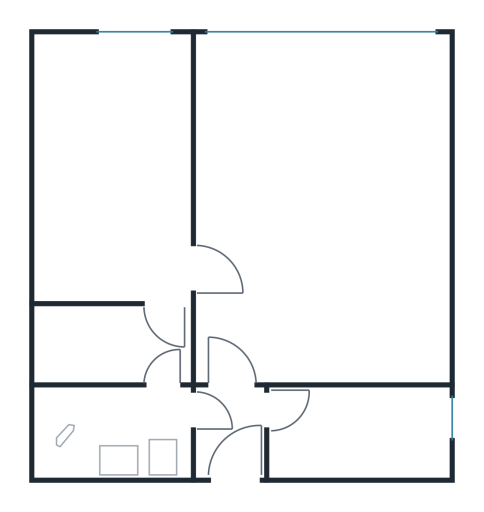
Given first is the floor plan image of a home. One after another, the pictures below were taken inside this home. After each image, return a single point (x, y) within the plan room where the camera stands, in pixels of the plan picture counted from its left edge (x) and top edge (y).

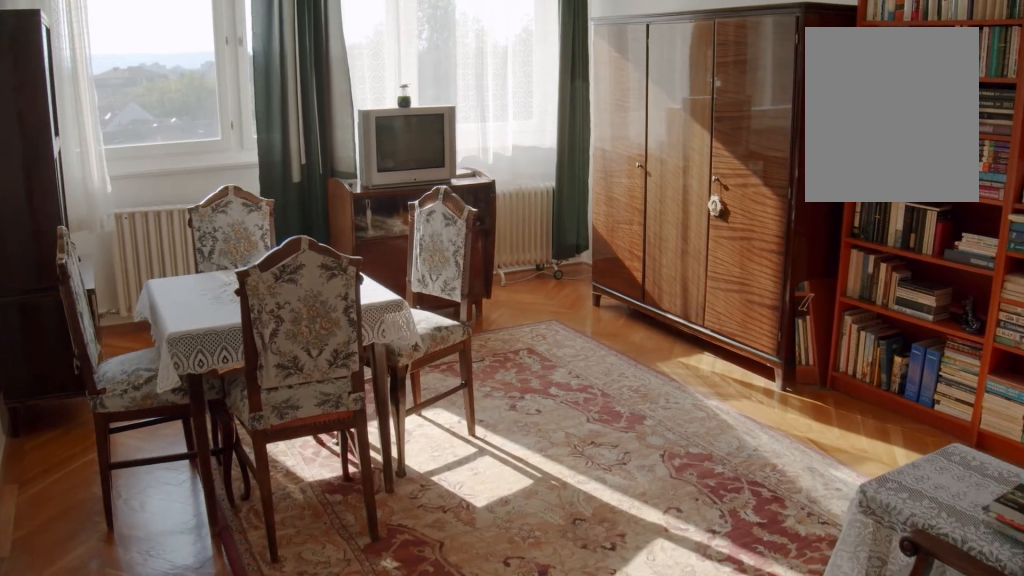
(306, 218)
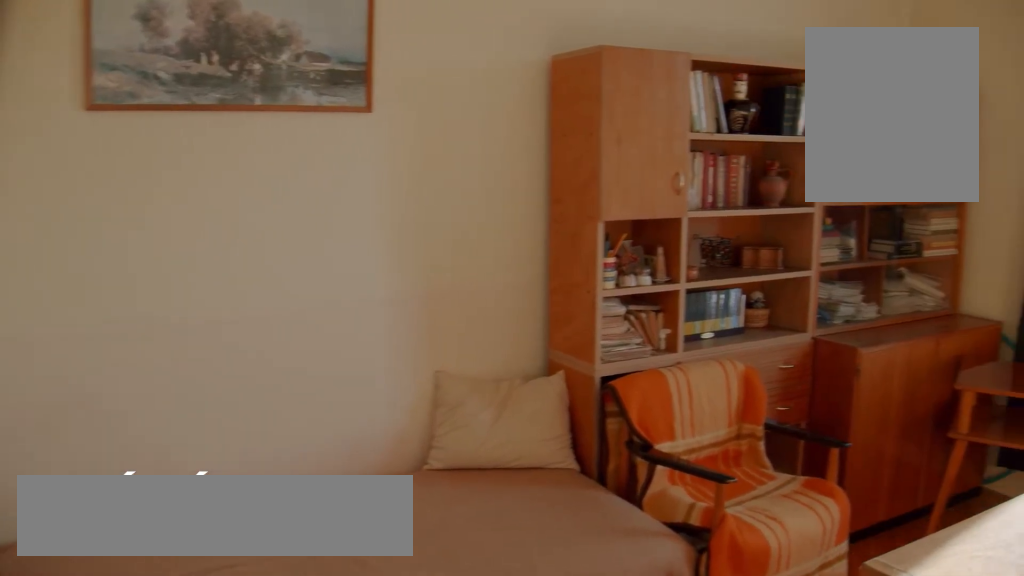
(136, 243)
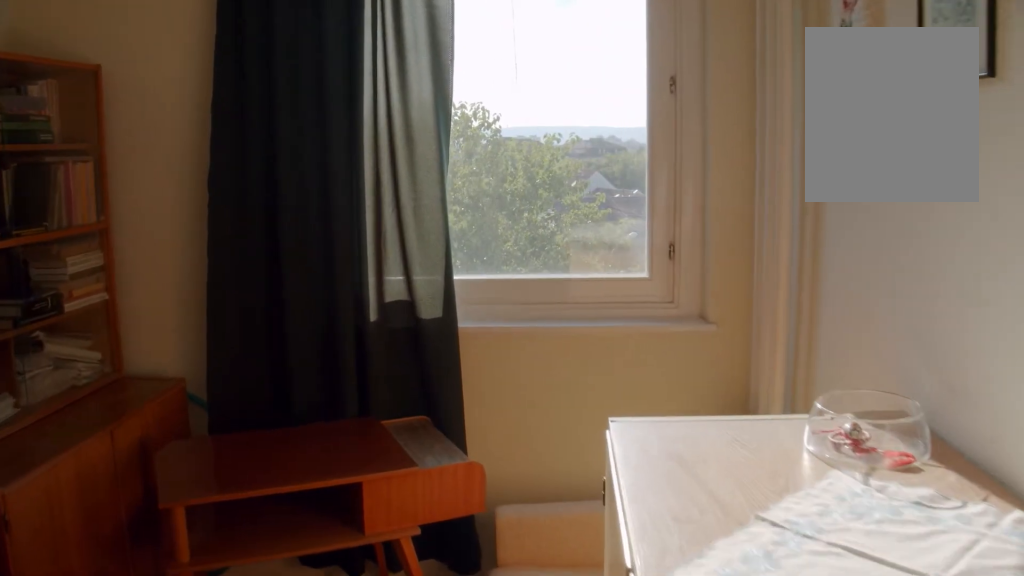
(136, 243)
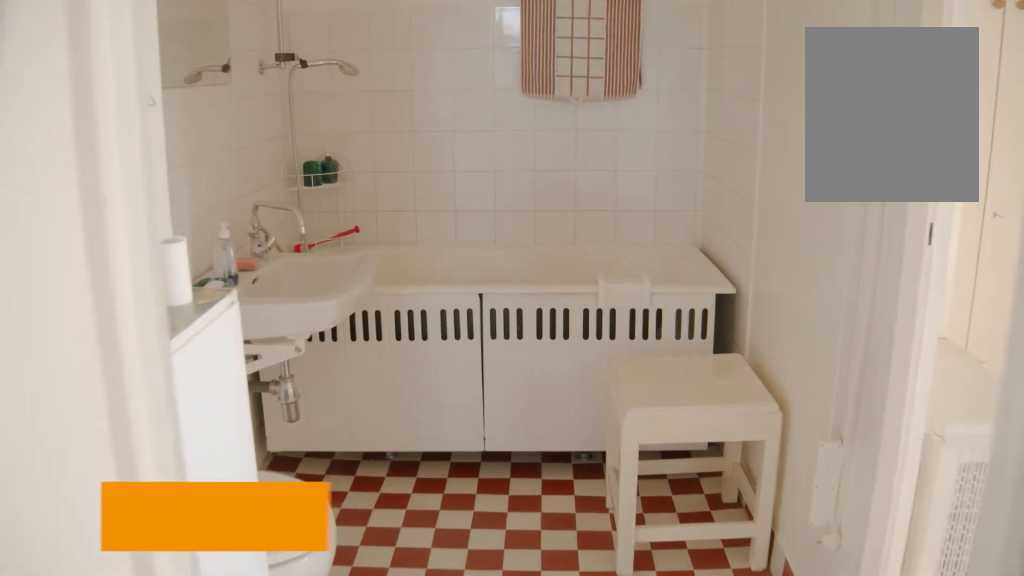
(107, 430)
